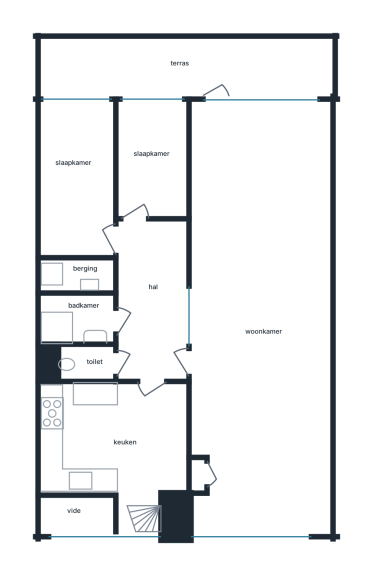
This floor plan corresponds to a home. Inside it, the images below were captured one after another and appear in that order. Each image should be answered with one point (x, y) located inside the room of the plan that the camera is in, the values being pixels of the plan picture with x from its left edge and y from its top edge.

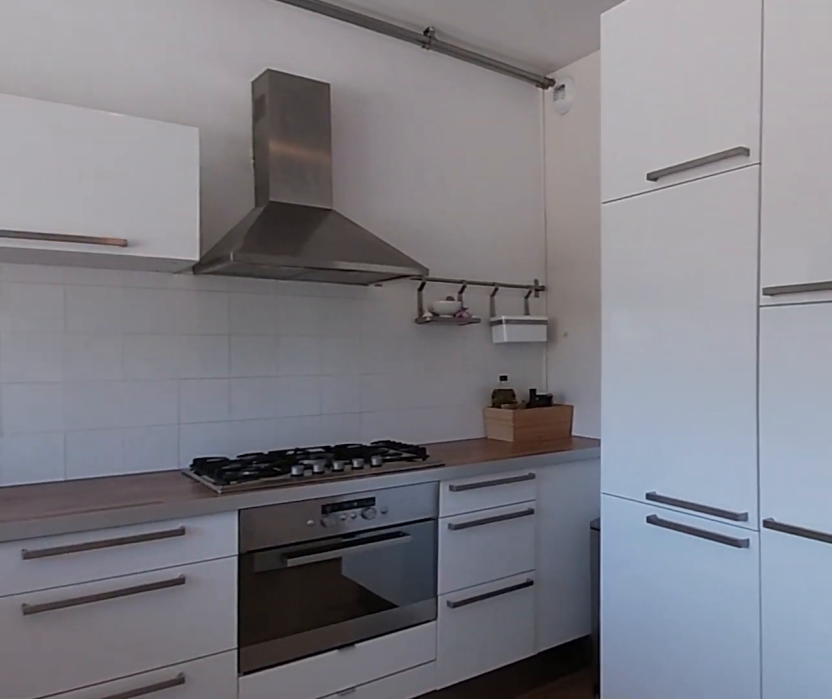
(115, 441)
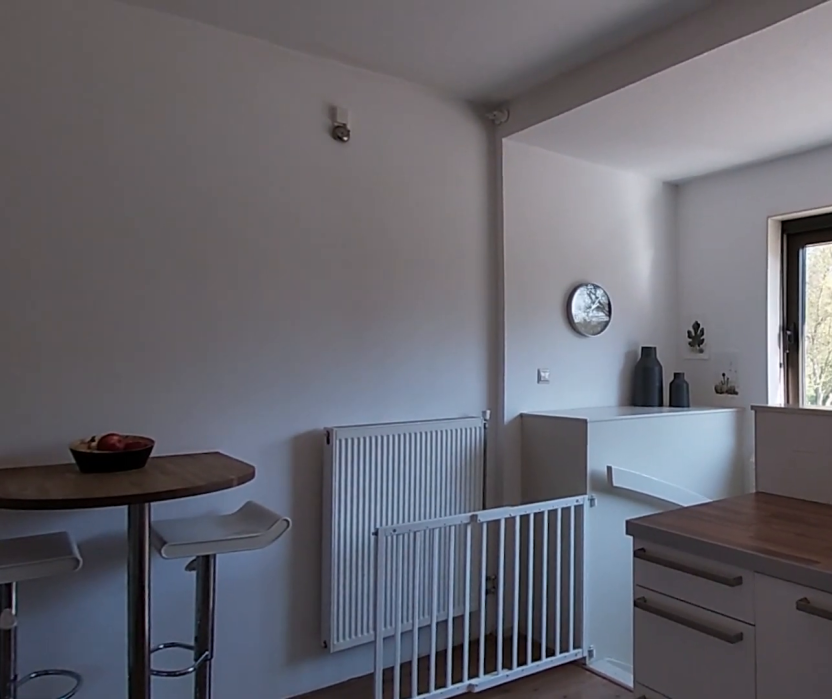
(115, 441)
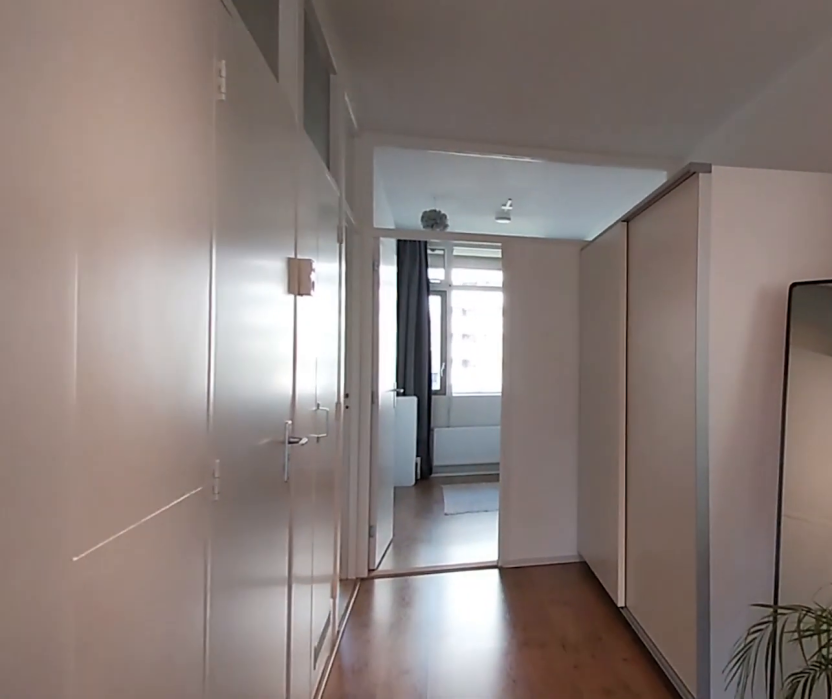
(152, 301)
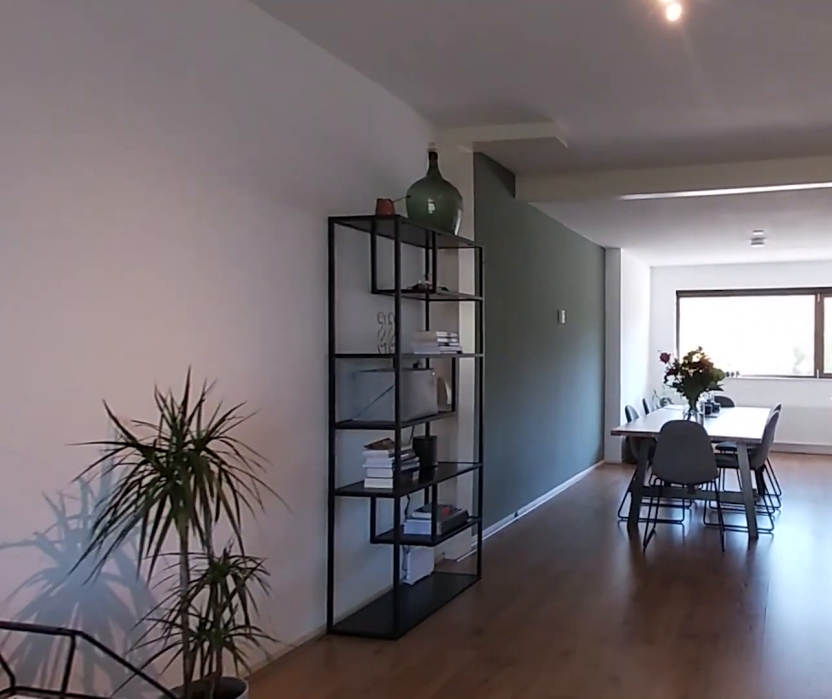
(268, 209)
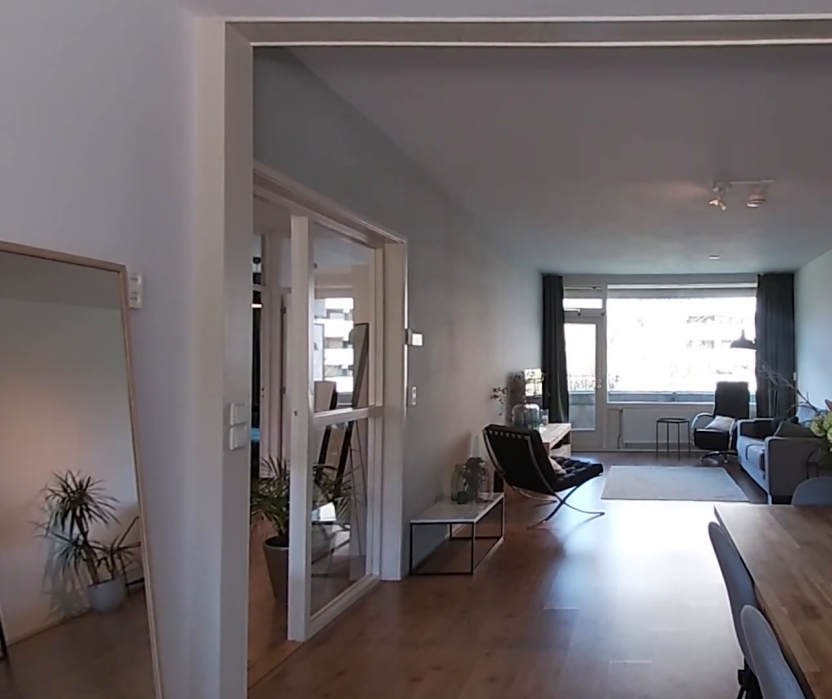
(268, 209)
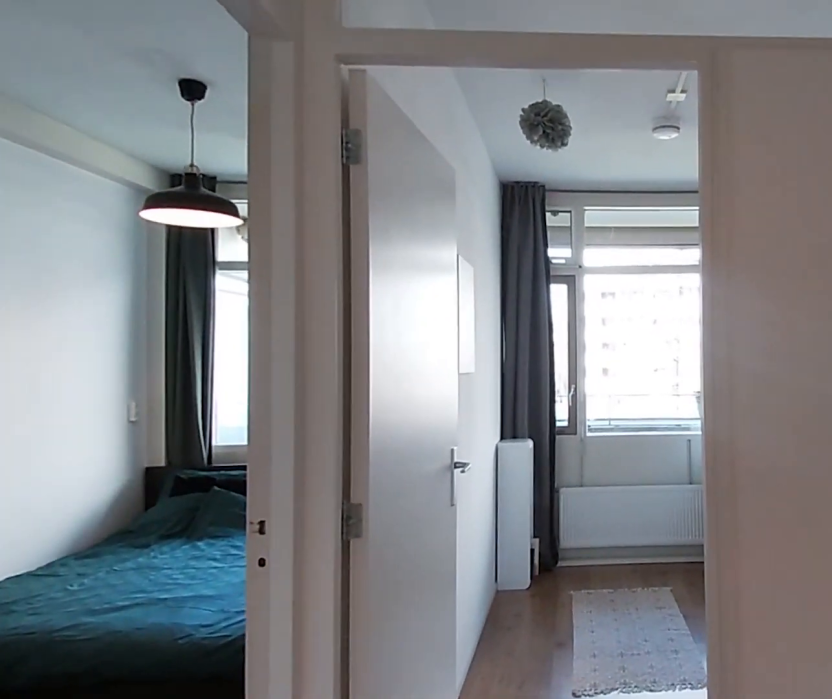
(152, 301)
